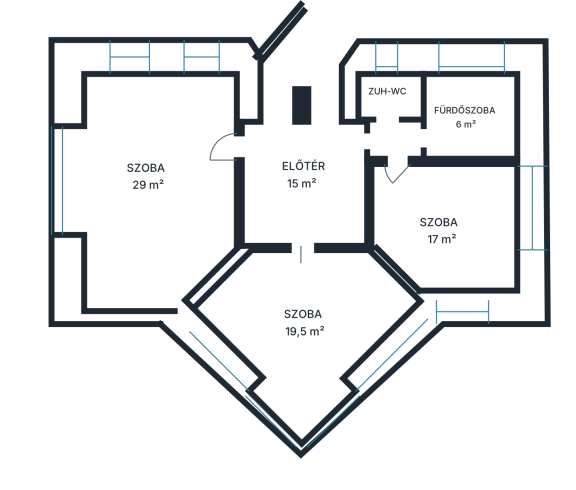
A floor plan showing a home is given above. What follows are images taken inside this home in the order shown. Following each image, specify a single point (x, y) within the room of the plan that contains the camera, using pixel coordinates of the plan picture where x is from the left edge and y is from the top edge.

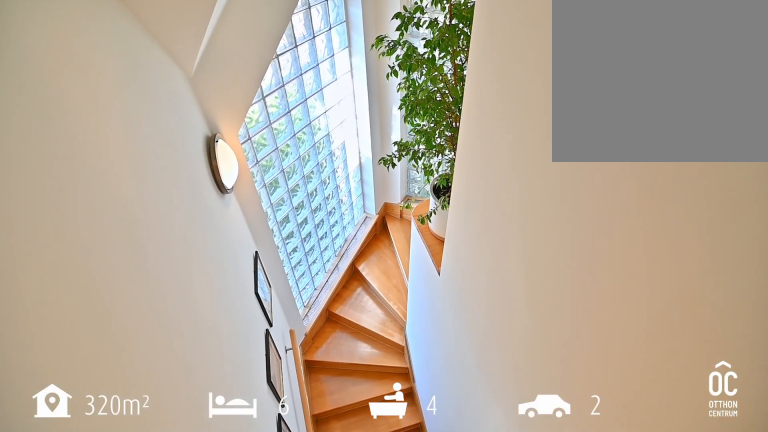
(299, 72)
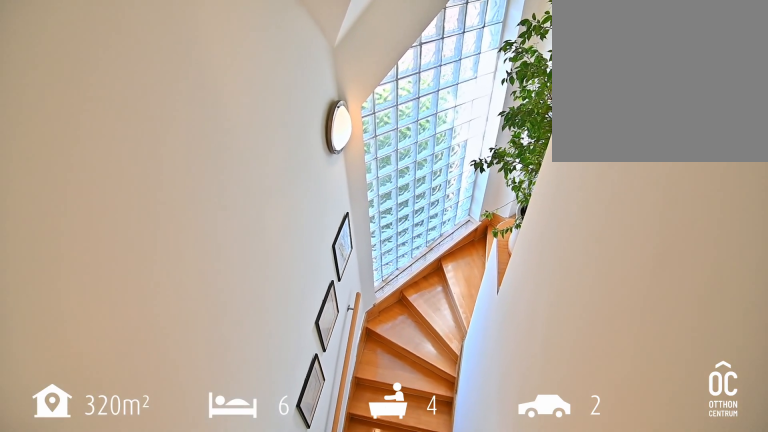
(299, 72)
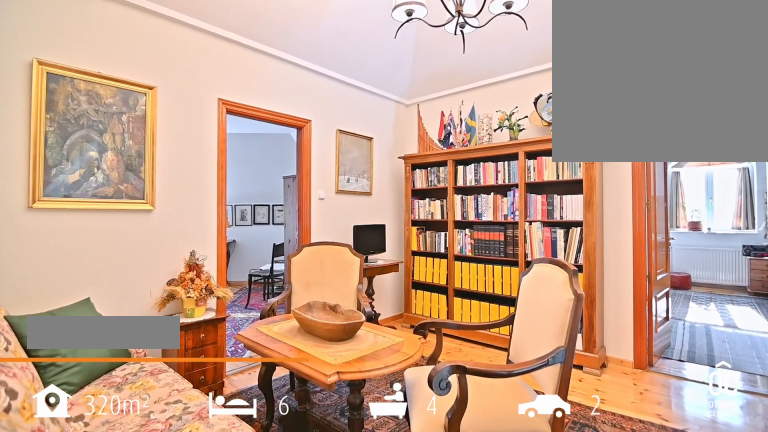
(301, 183)
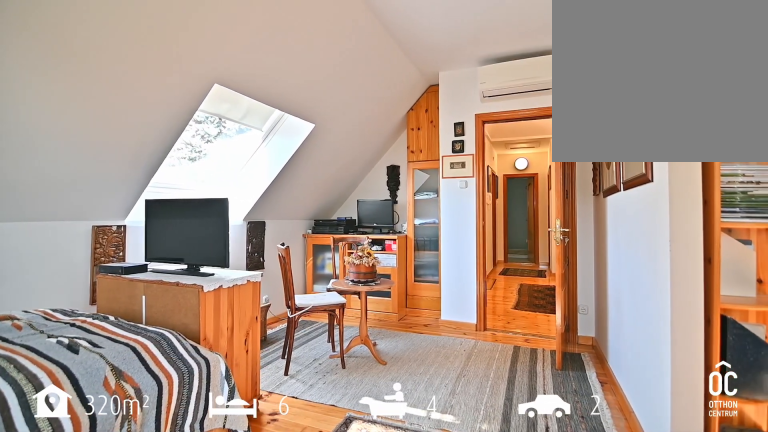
(150, 180)
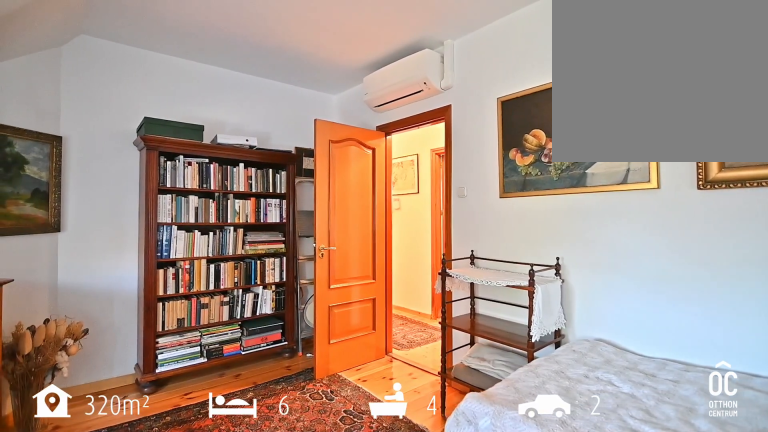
(300, 321)
